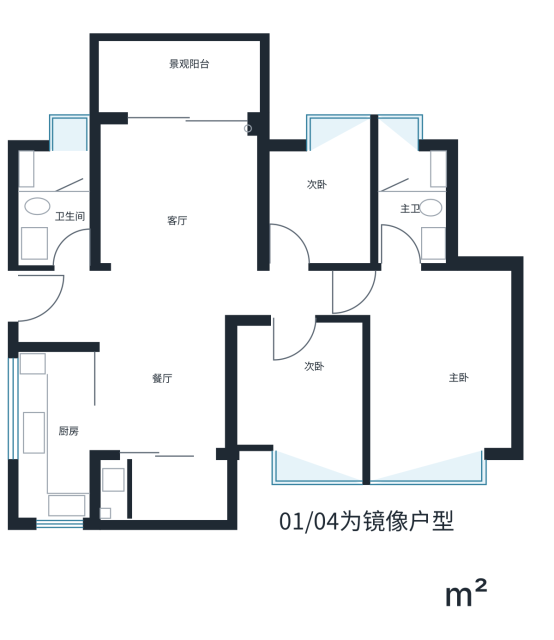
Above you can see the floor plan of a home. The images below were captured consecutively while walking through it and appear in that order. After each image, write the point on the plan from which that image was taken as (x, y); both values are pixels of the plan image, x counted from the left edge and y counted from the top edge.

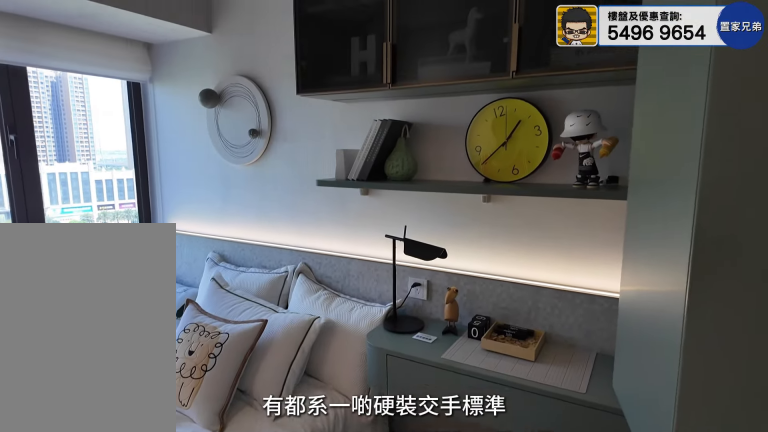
(294, 179)
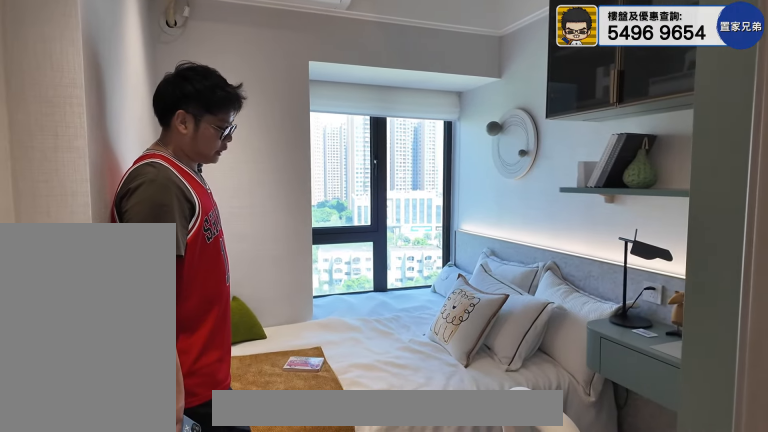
(297, 209)
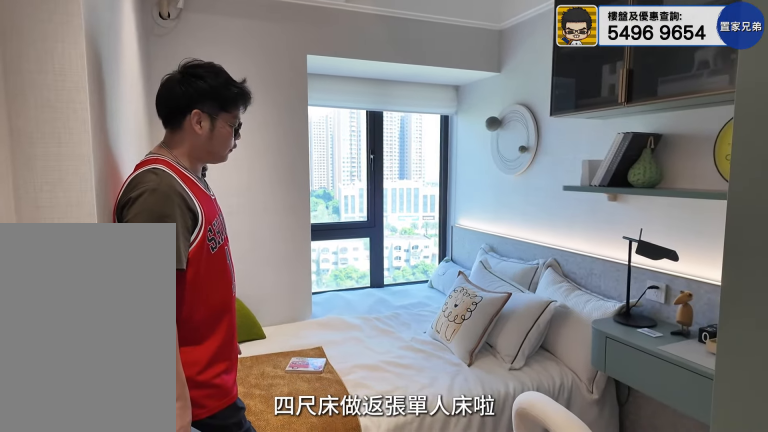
(298, 210)
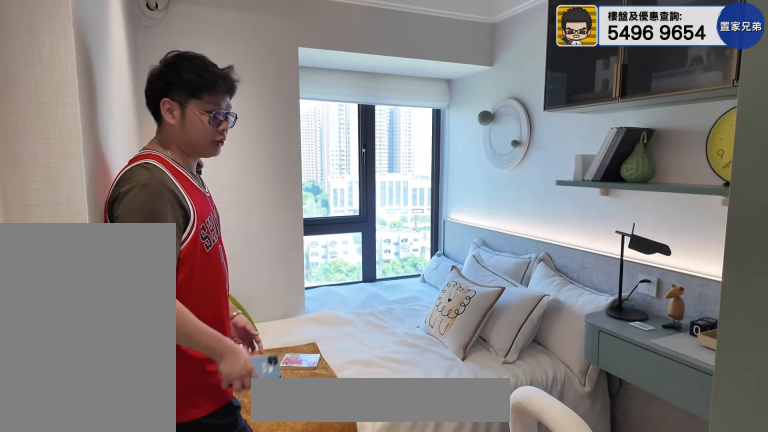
(298, 210)
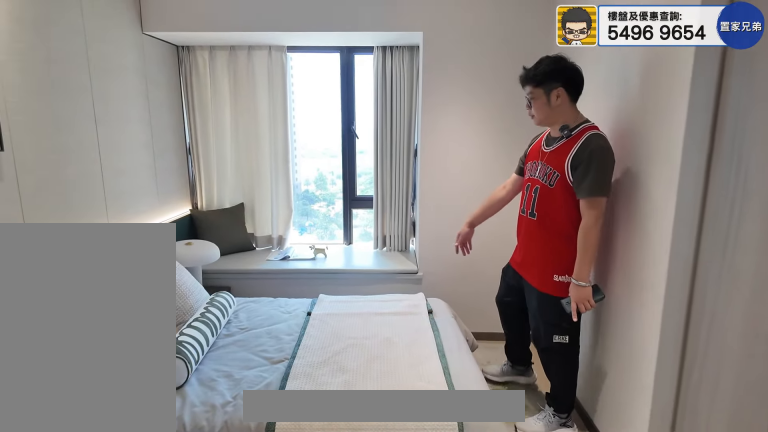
(291, 402)
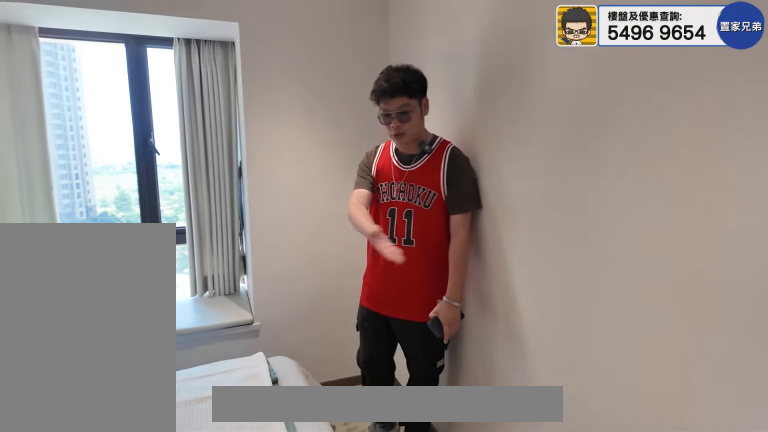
(295, 410)
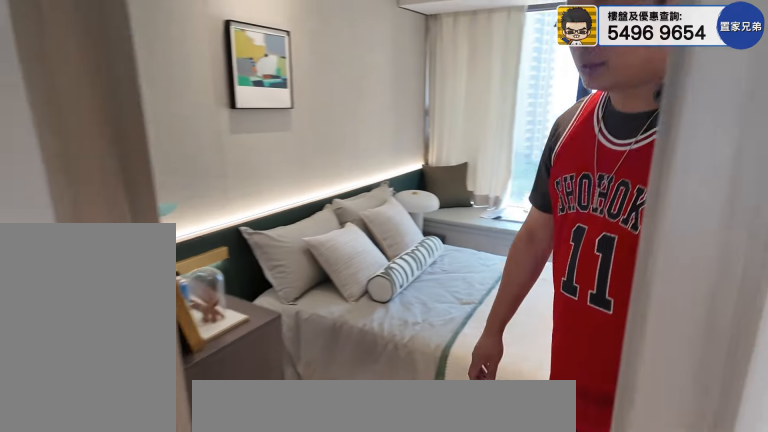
(305, 314)
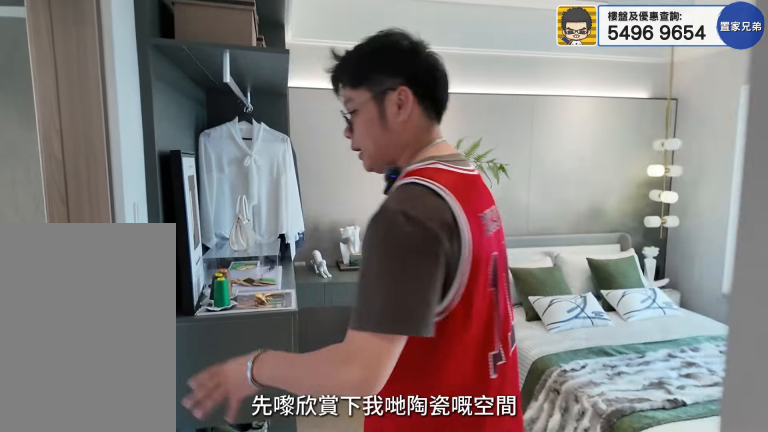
(415, 253)
